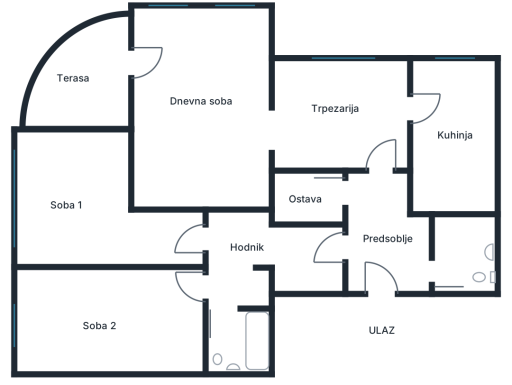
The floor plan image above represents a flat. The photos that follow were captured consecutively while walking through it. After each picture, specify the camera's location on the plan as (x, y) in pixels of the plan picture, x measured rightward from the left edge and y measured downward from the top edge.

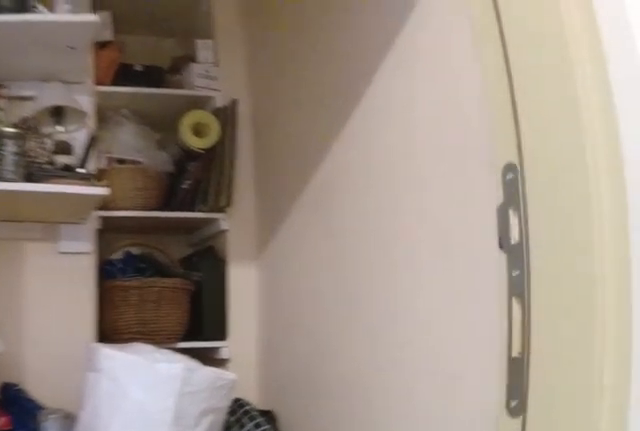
(373, 184)
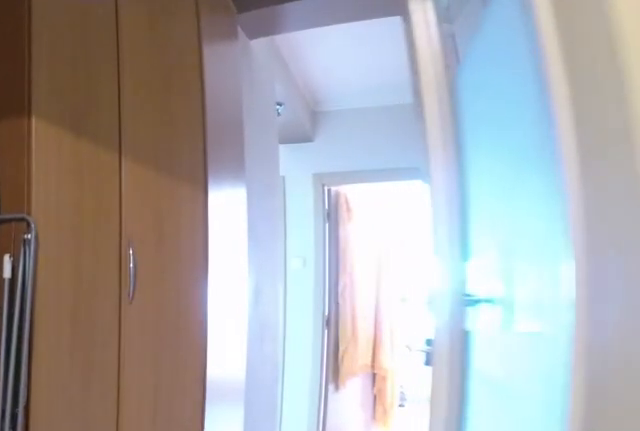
(377, 212)
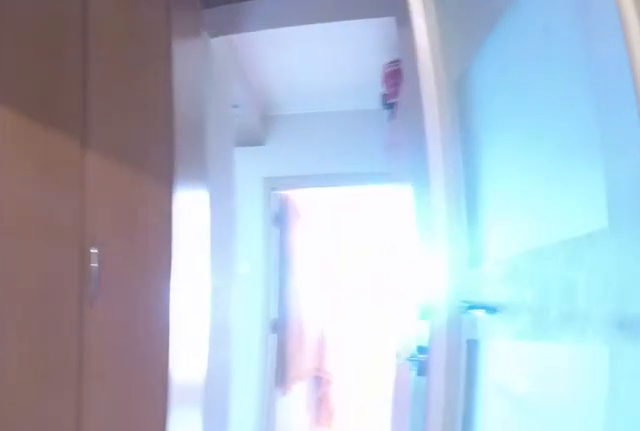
(377, 219)
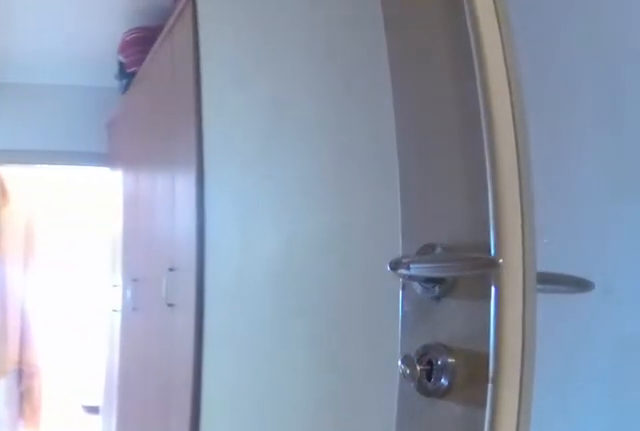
(355, 254)
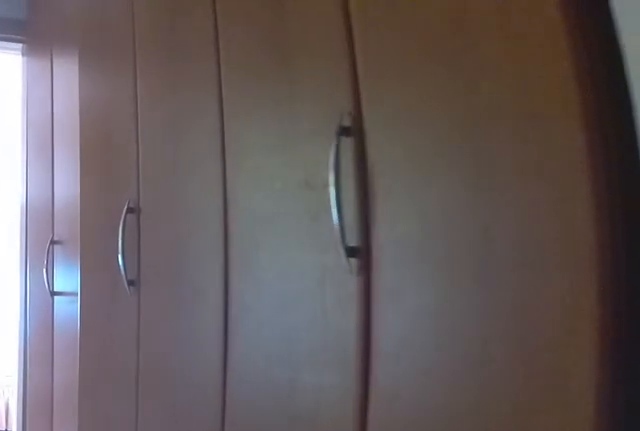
(299, 250)
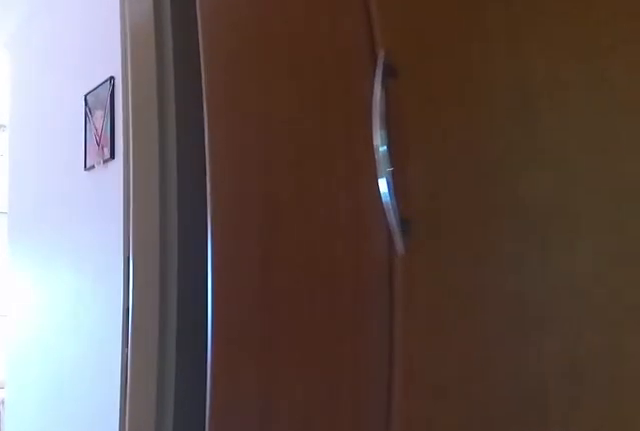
(260, 243)
